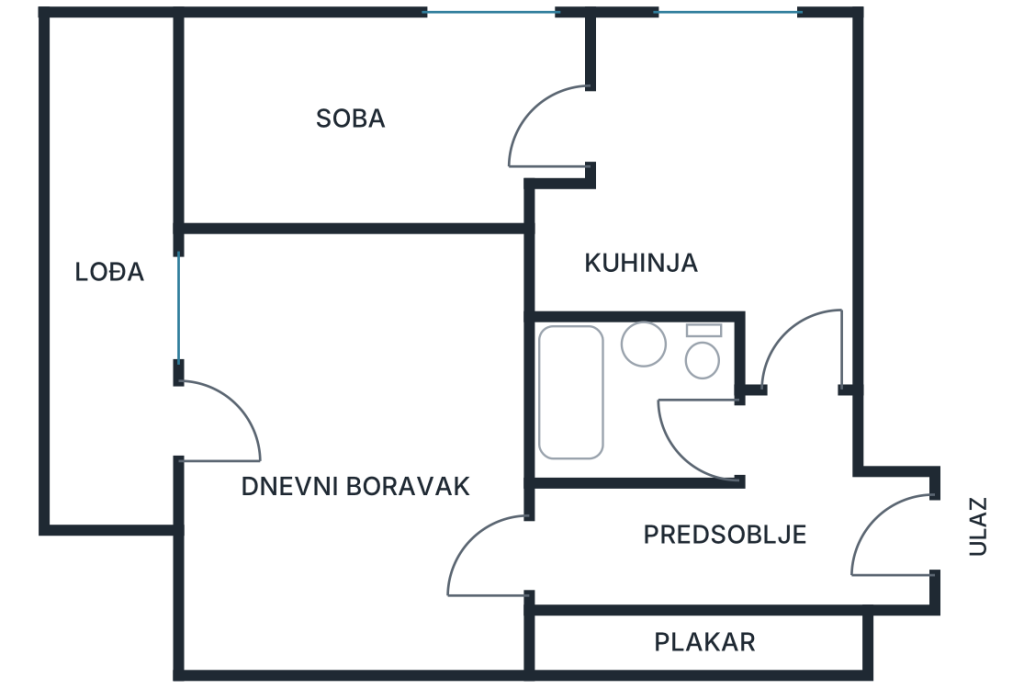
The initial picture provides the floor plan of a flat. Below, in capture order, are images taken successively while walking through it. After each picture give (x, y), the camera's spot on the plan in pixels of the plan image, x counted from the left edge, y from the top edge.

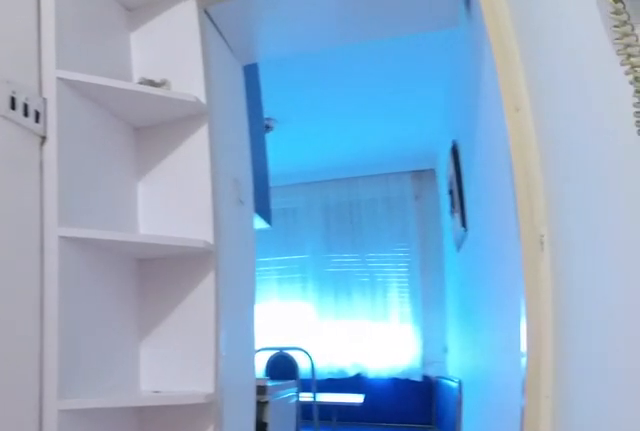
(795, 554)
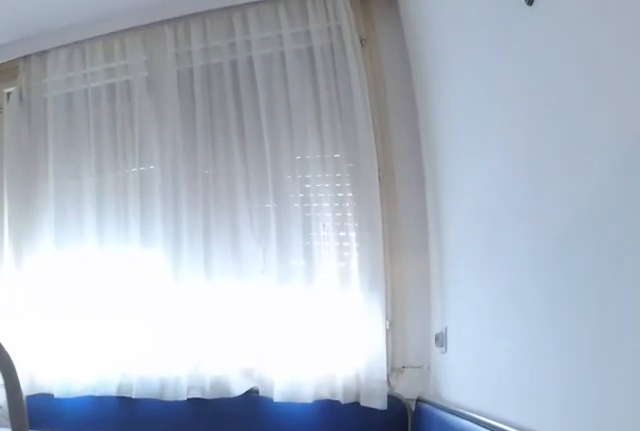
(794, 240)
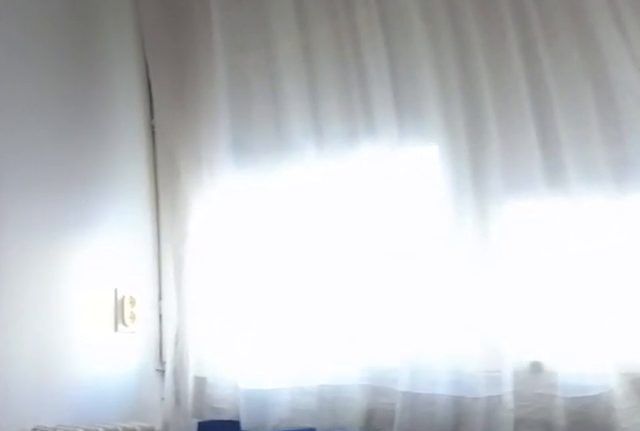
(805, 149)
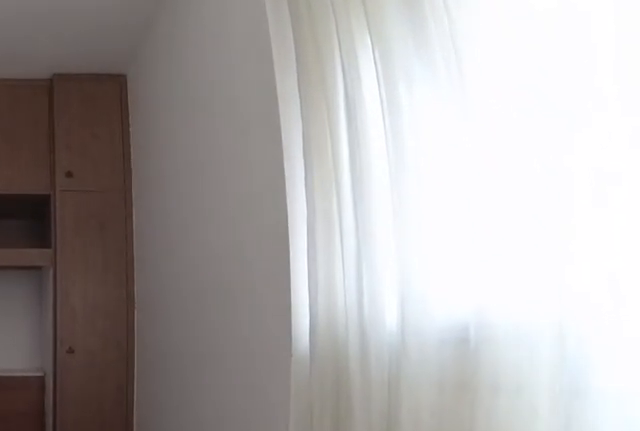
(613, 137)
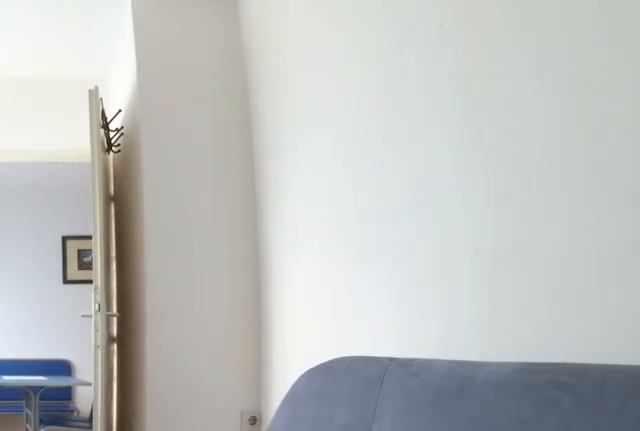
(221, 139)
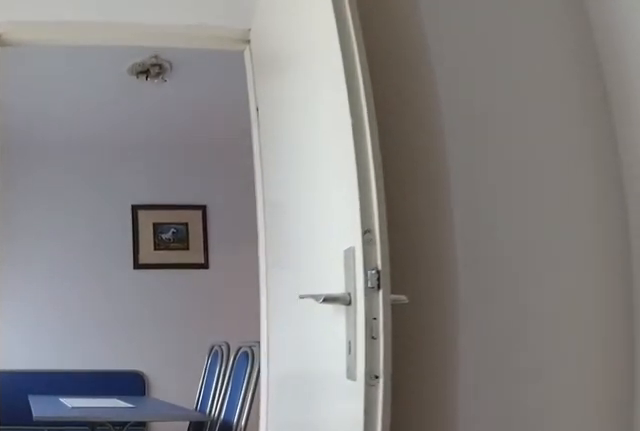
(375, 140)
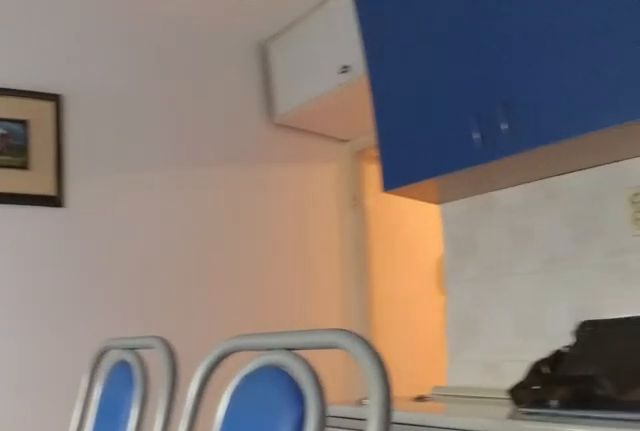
(597, 129)
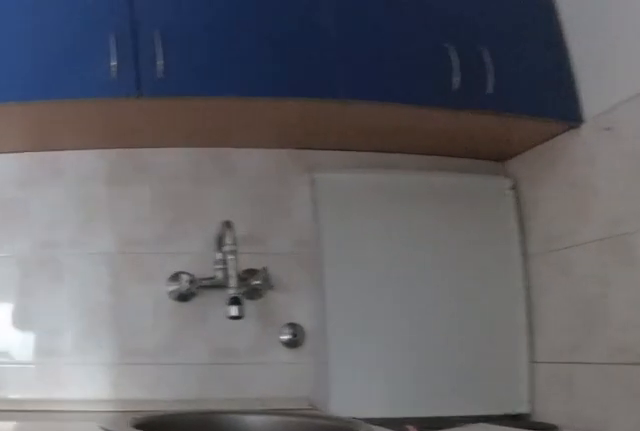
(648, 137)
